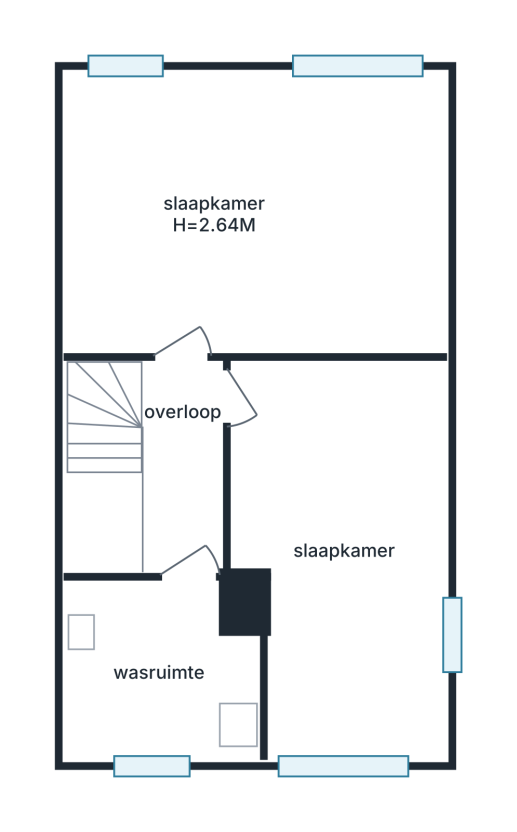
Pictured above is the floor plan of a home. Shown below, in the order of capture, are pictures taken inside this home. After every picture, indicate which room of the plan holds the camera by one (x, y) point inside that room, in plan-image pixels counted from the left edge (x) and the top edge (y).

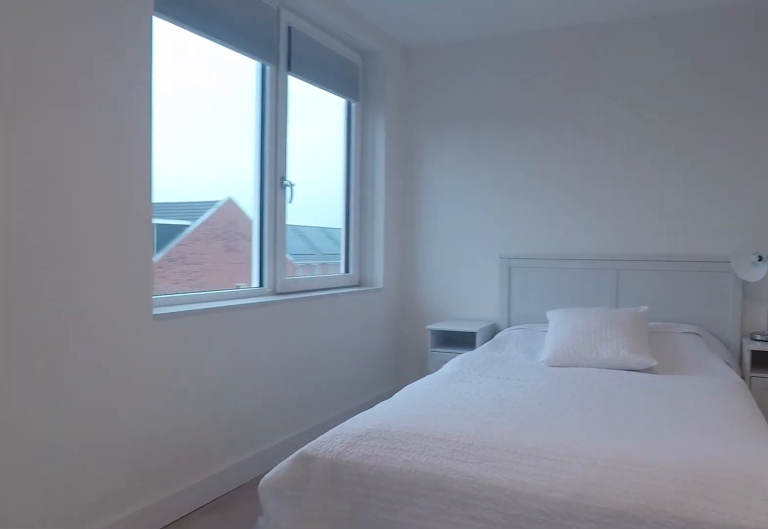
(91, 207)
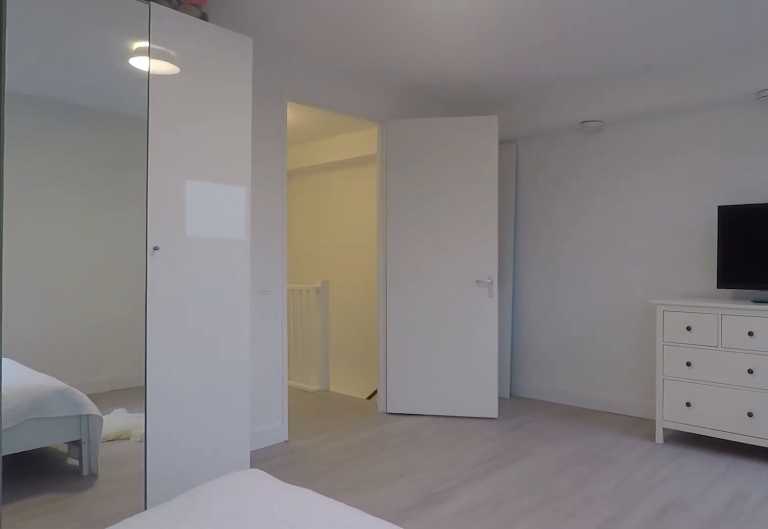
(91, 207)
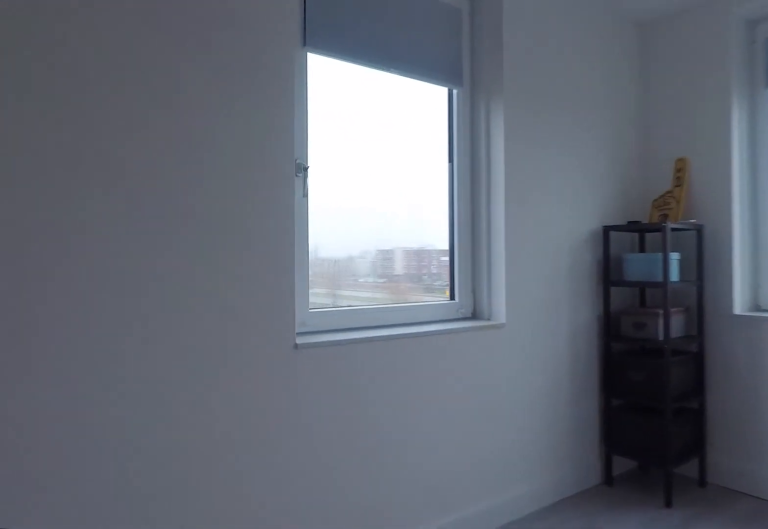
(347, 591)
